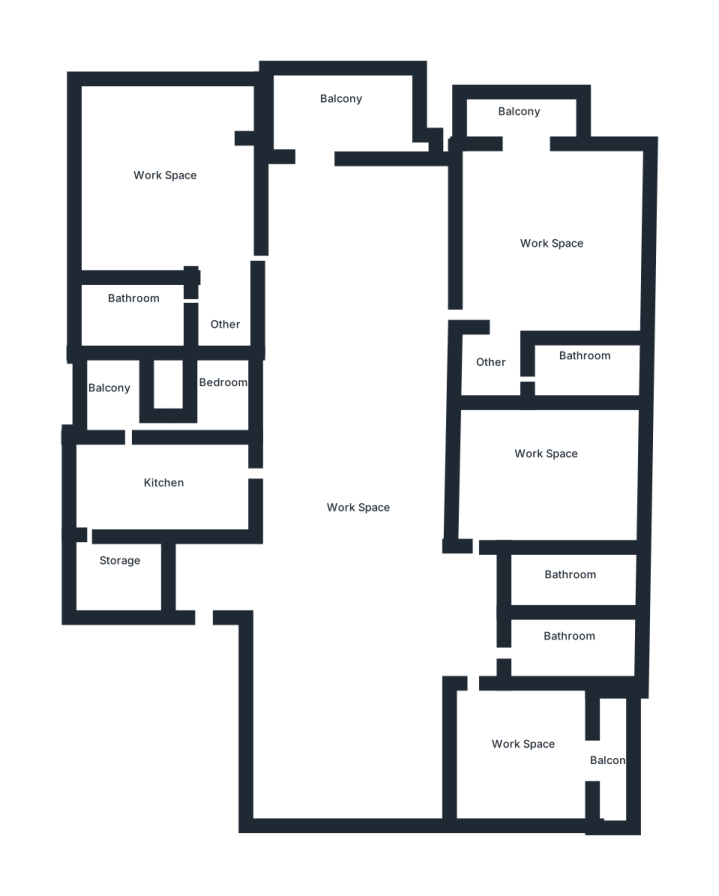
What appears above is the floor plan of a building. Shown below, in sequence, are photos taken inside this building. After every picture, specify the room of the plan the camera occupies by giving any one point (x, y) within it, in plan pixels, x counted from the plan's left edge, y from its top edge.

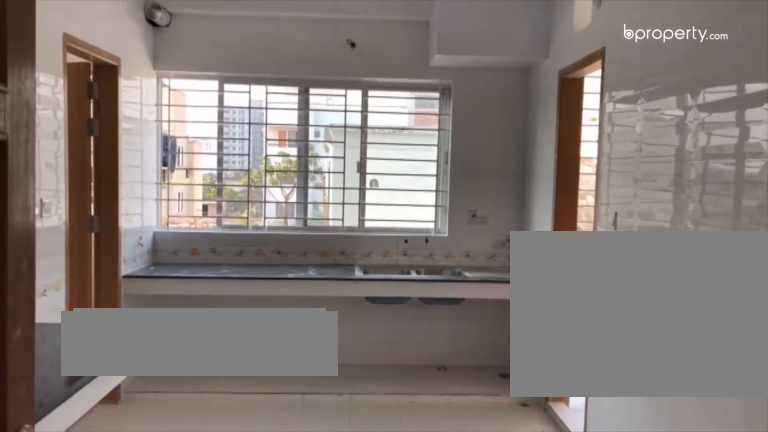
(158, 498)
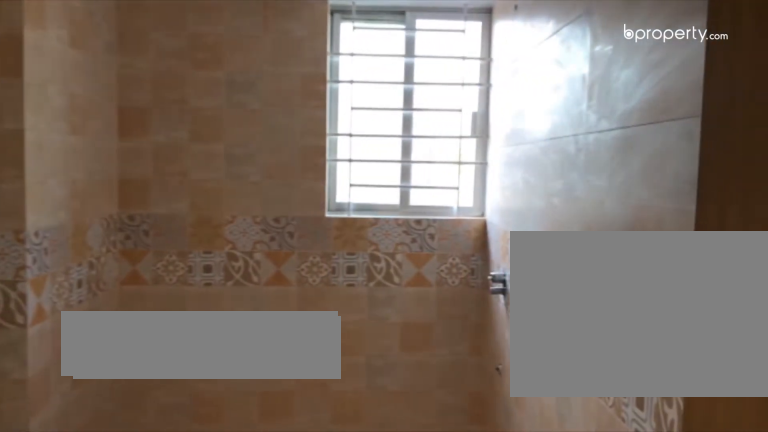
(115, 302)
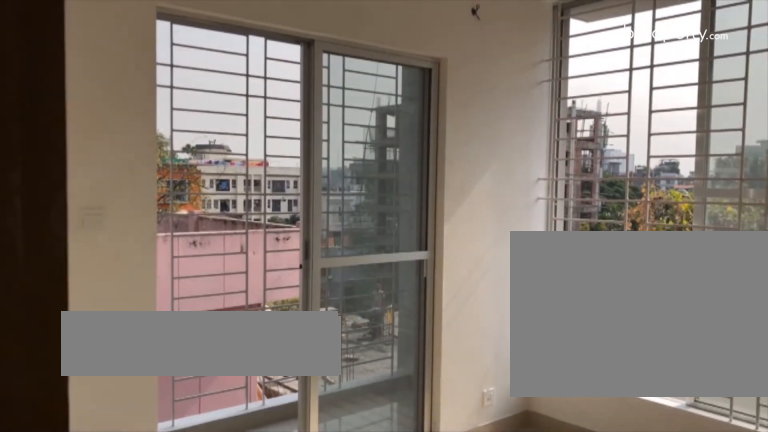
(520, 749)
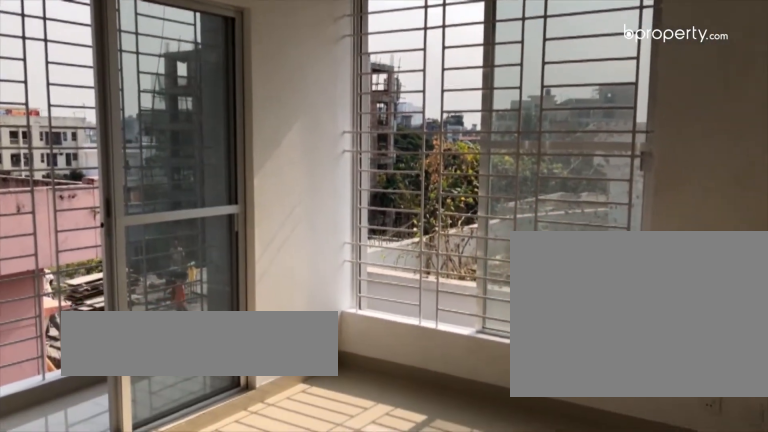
(520, 749)
